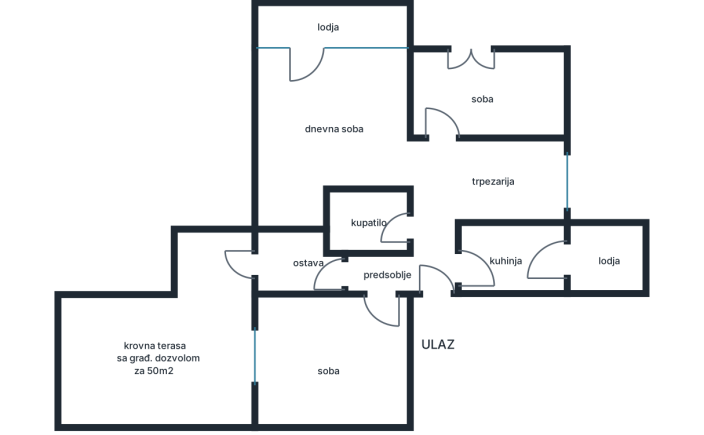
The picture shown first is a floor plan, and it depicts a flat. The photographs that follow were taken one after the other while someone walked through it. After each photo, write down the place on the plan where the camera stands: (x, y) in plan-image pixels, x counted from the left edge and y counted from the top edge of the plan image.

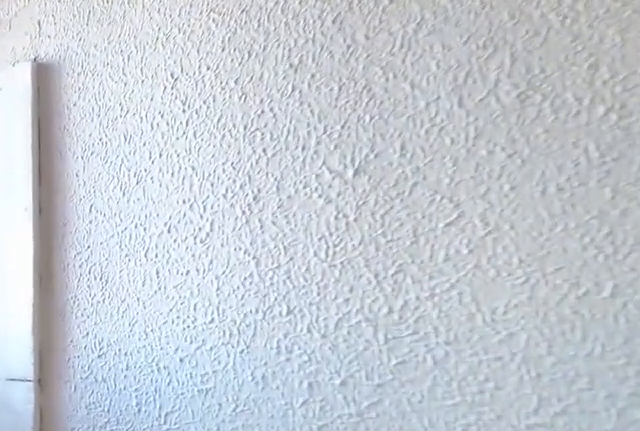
(615, 284)
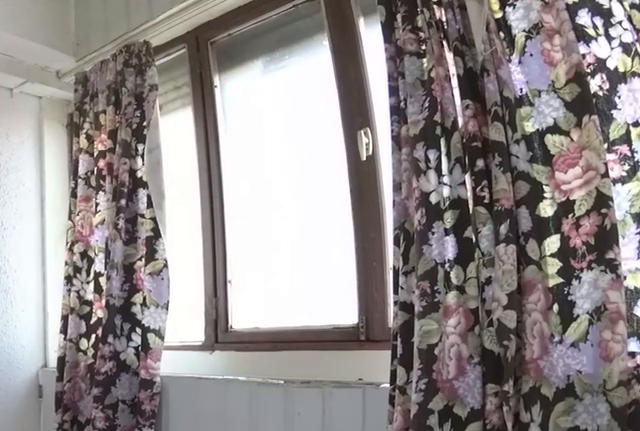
(642, 281)
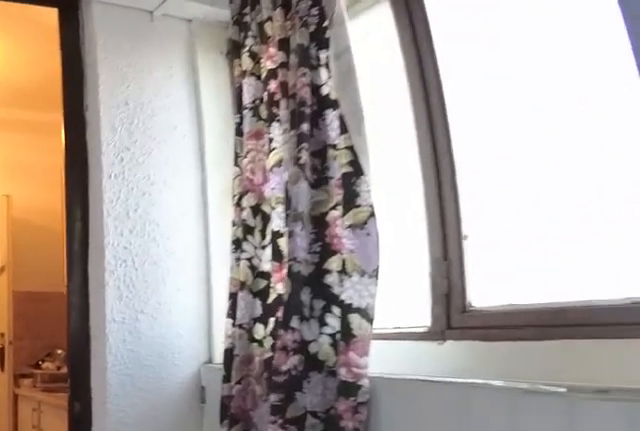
(622, 261)
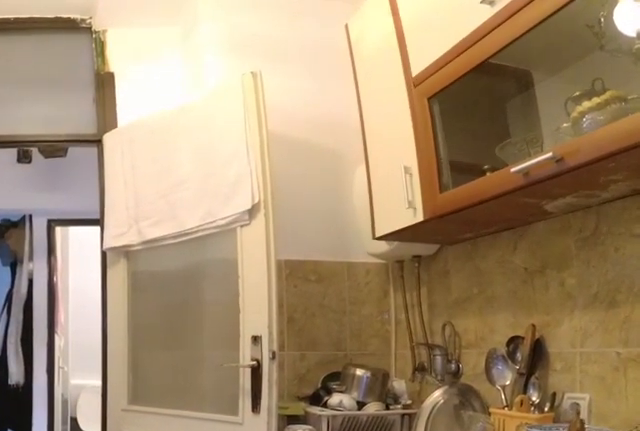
(575, 262)
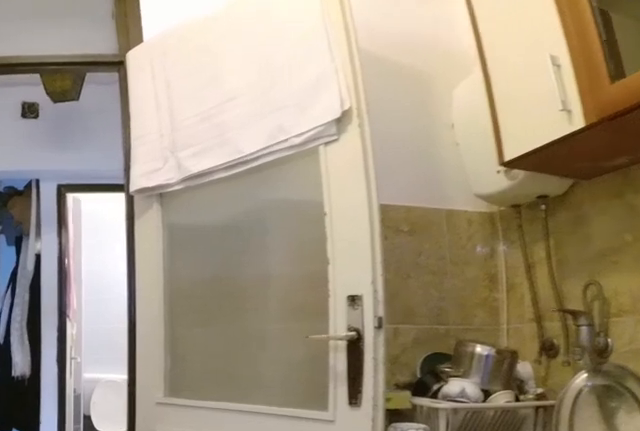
(532, 262)
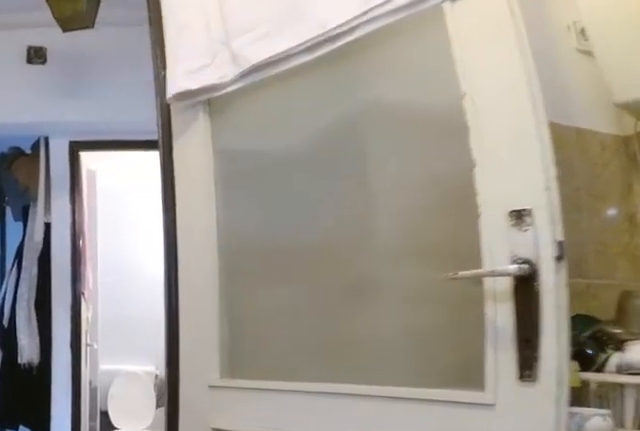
(514, 262)
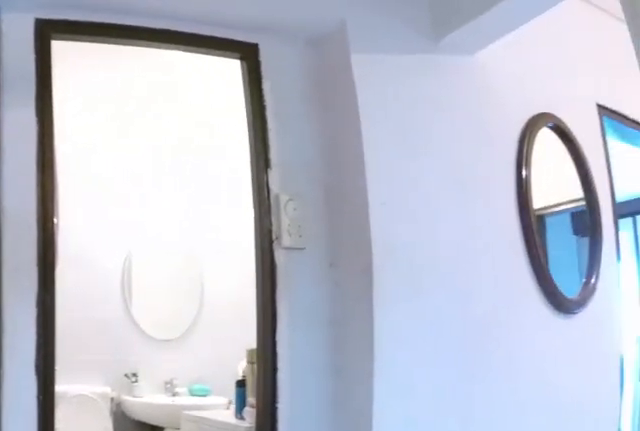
(476, 262)
